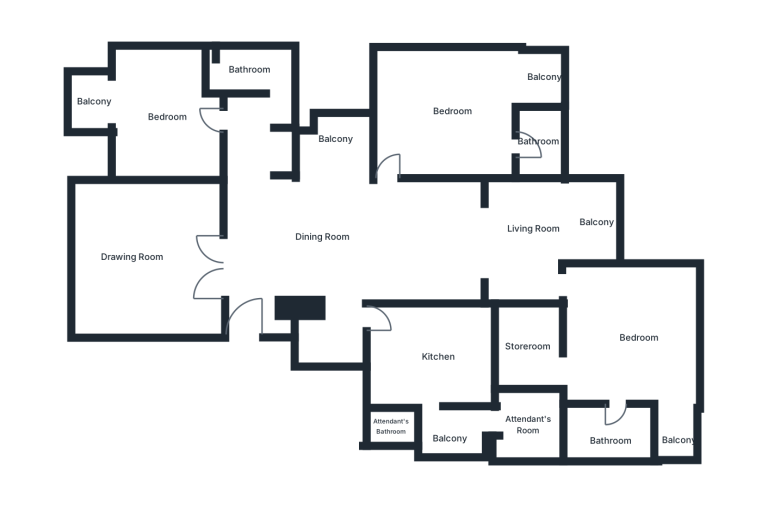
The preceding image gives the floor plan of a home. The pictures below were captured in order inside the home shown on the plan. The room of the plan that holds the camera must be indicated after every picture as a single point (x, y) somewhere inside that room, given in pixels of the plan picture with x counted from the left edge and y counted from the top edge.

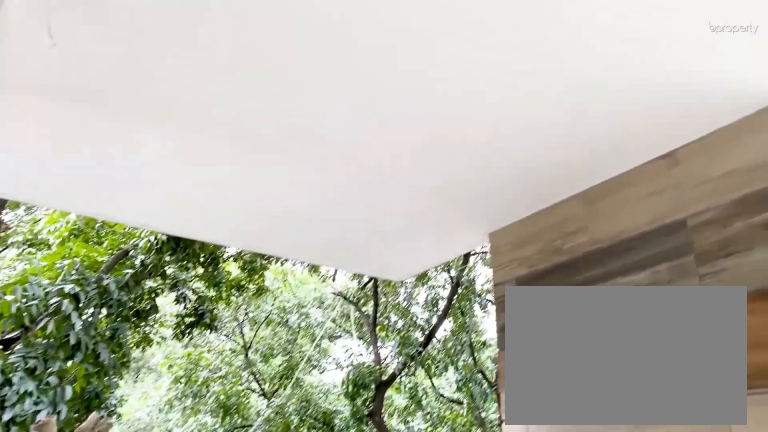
(547, 80)
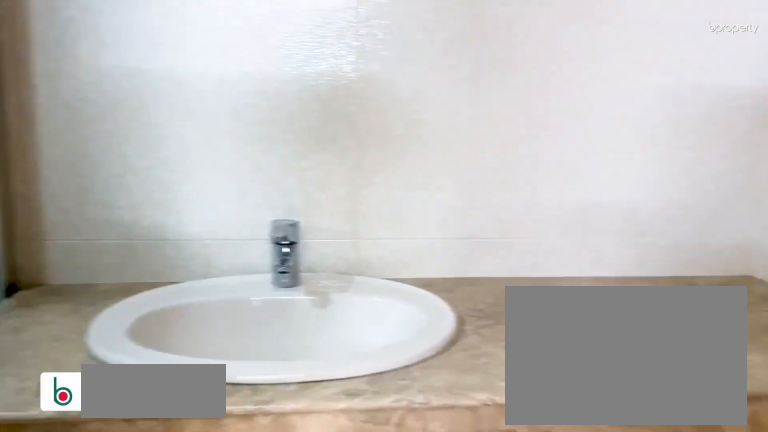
(598, 436)
